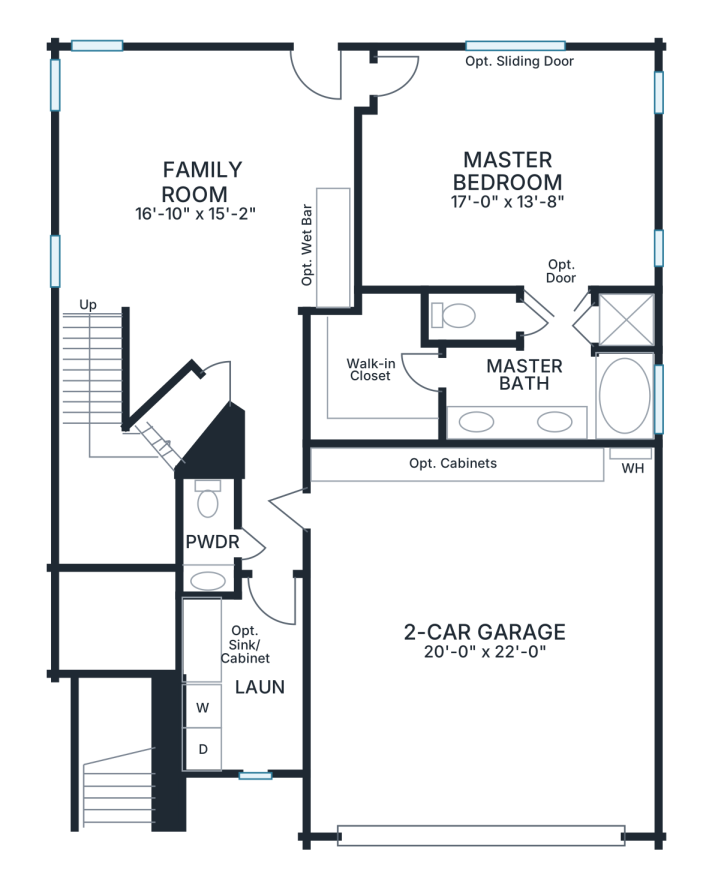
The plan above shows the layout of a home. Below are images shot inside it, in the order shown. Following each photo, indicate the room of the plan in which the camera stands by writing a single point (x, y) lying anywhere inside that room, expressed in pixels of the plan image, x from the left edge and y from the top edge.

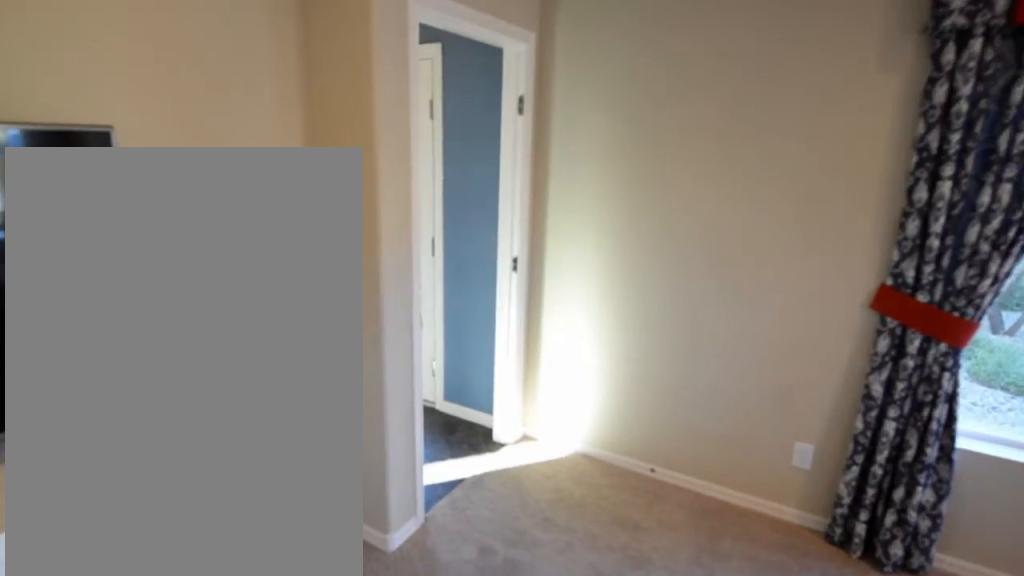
(506, 168)
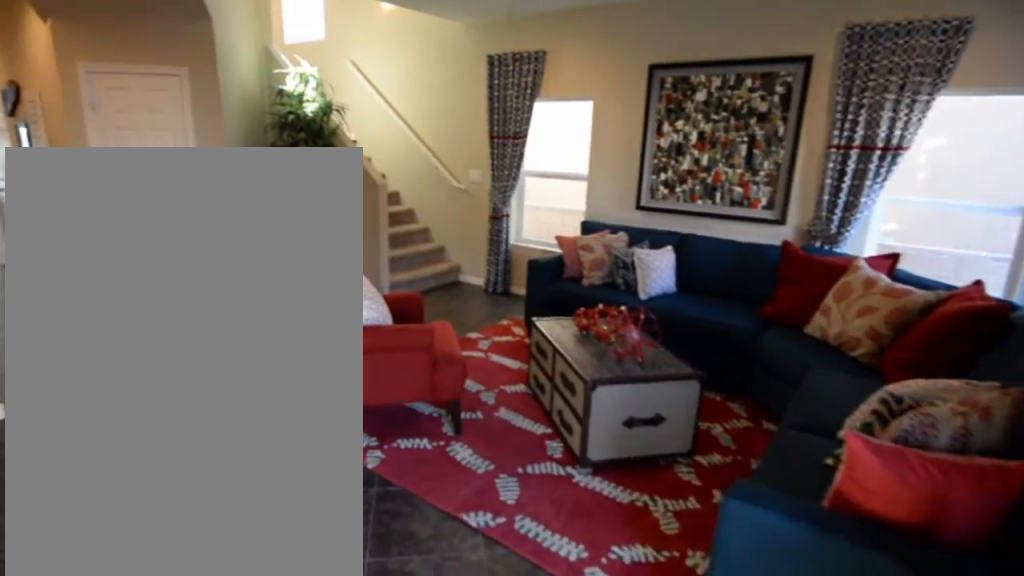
(207, 182)
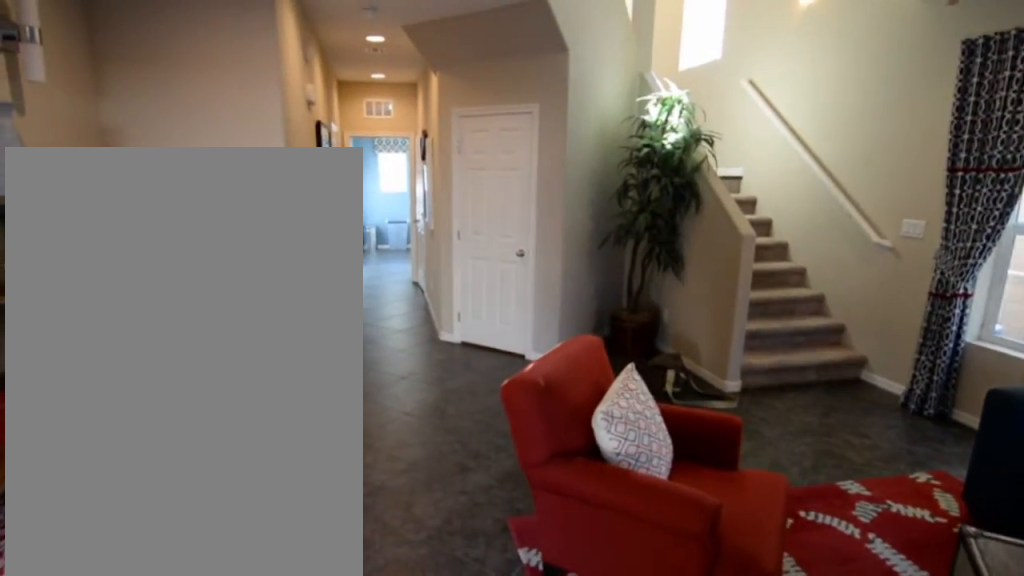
(207, 182)
